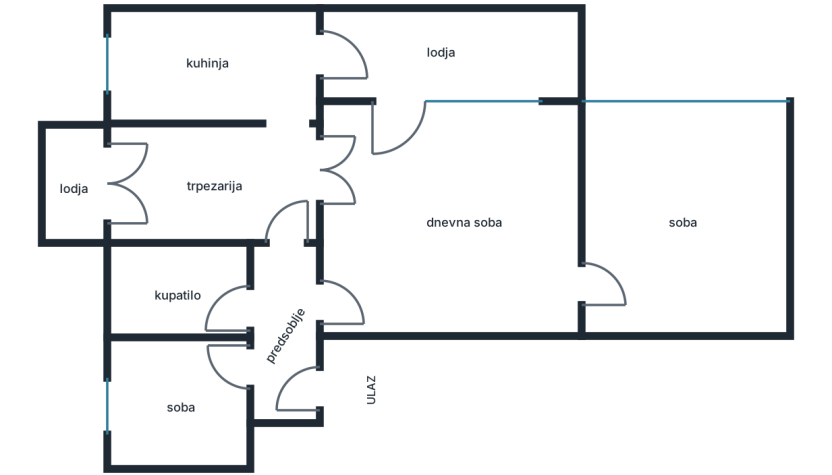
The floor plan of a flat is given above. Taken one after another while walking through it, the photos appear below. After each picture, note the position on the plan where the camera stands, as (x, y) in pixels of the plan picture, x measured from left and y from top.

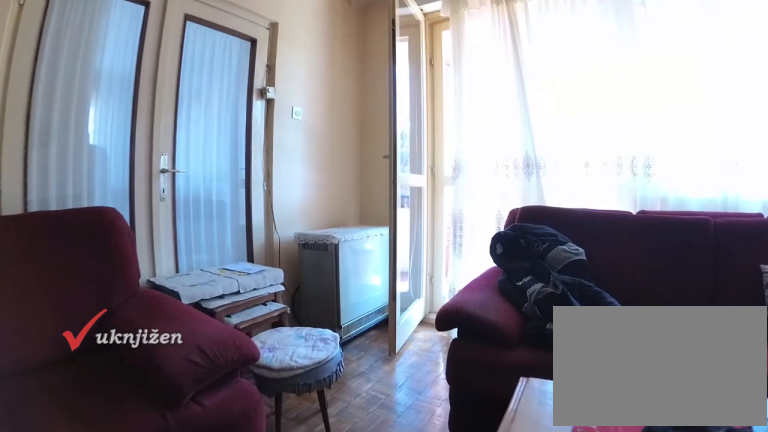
(425, 227)
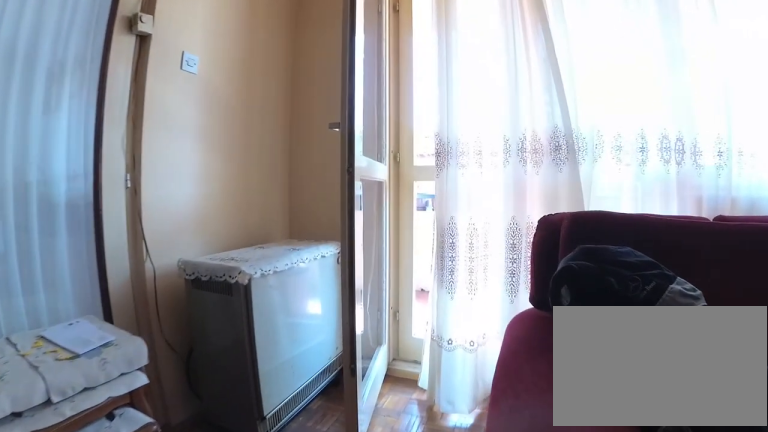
(373, 221)
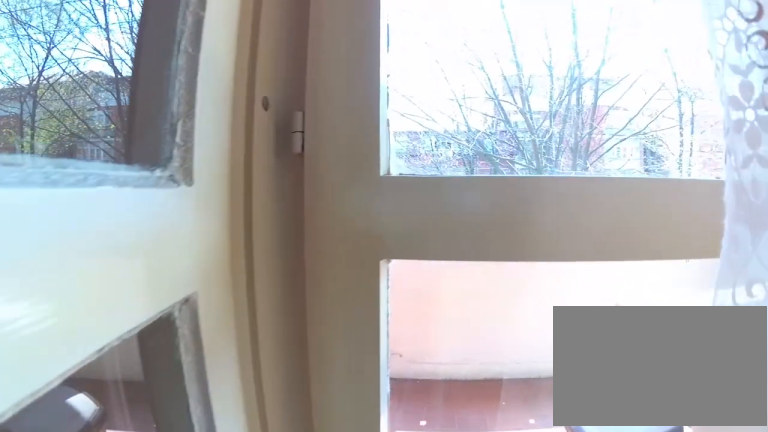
(357, 162)
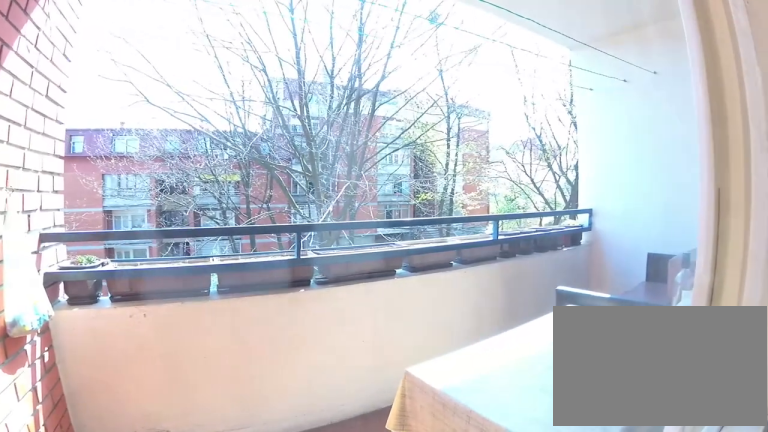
(356, 135)
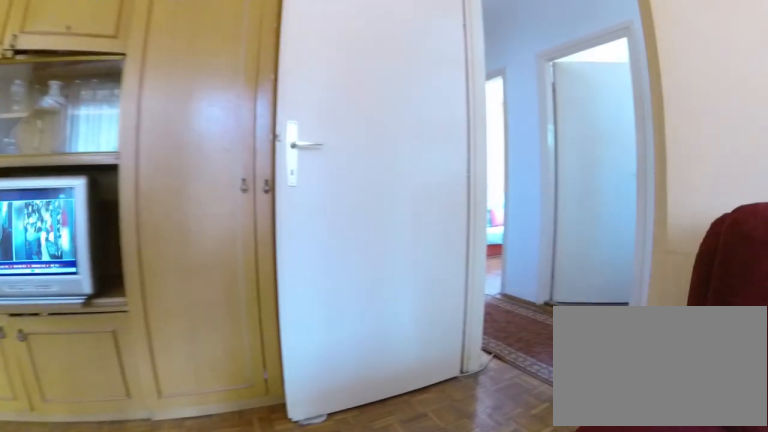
(372, 223)
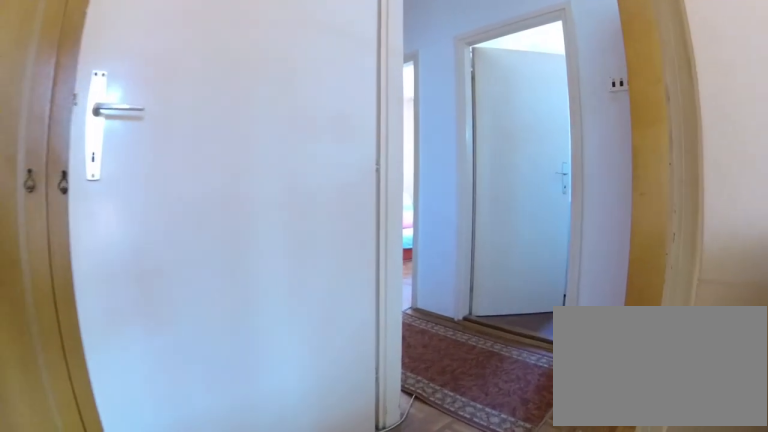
(378, 253)
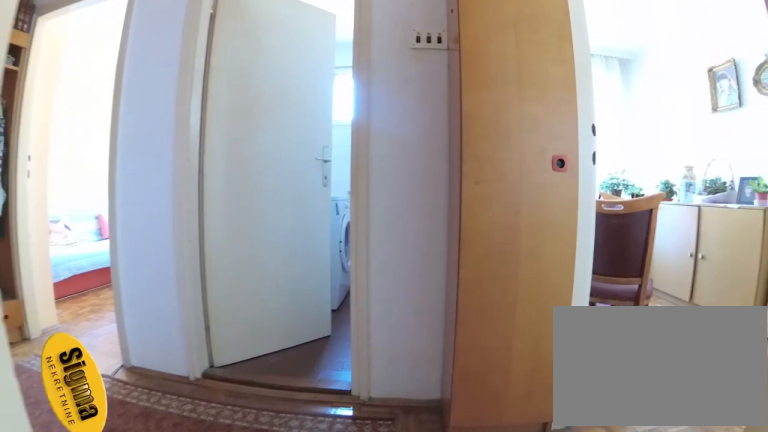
(361, 302)
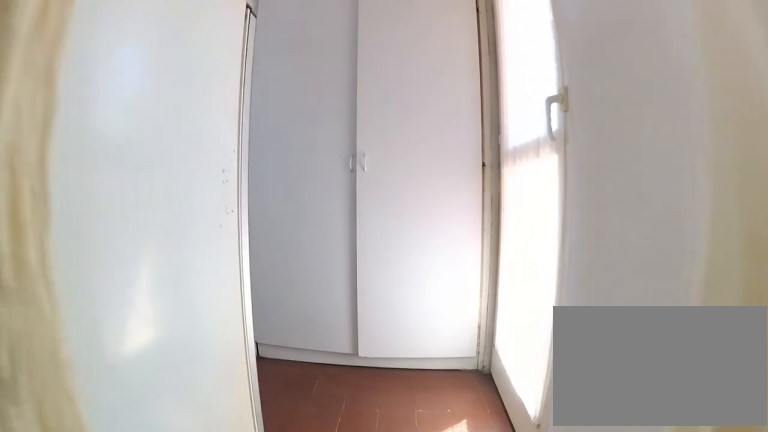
(286, 139)
